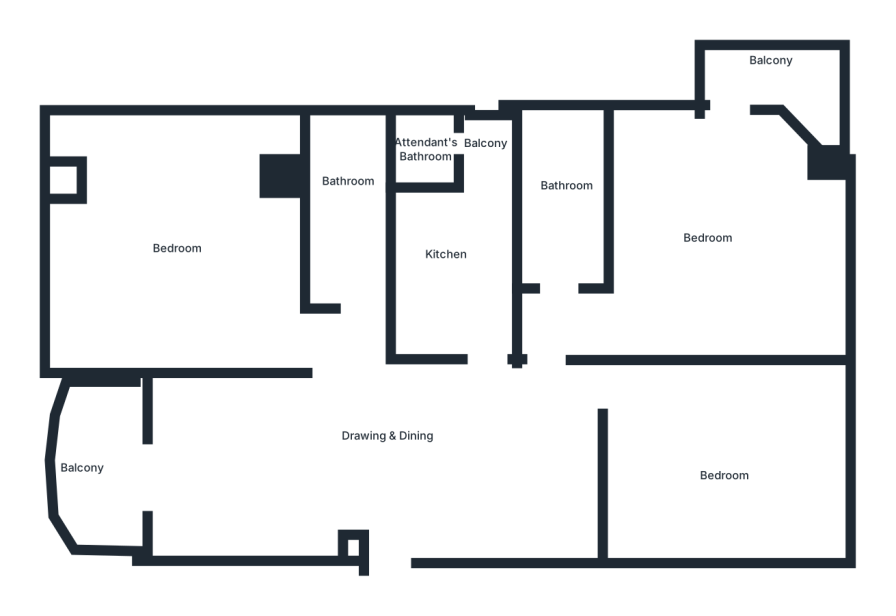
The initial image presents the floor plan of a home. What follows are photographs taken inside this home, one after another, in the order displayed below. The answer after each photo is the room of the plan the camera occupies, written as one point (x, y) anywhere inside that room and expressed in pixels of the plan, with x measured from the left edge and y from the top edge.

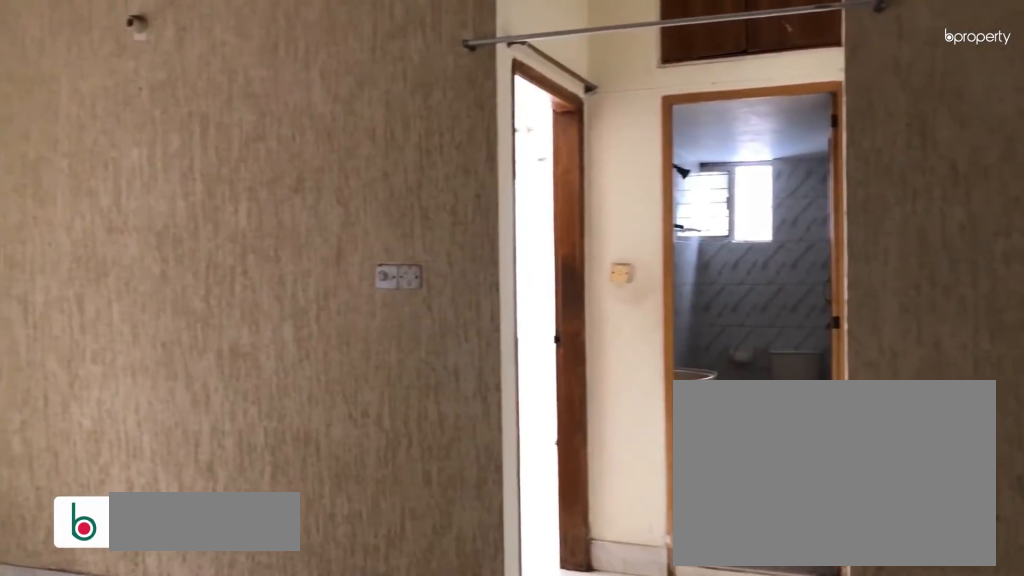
(394, 433)
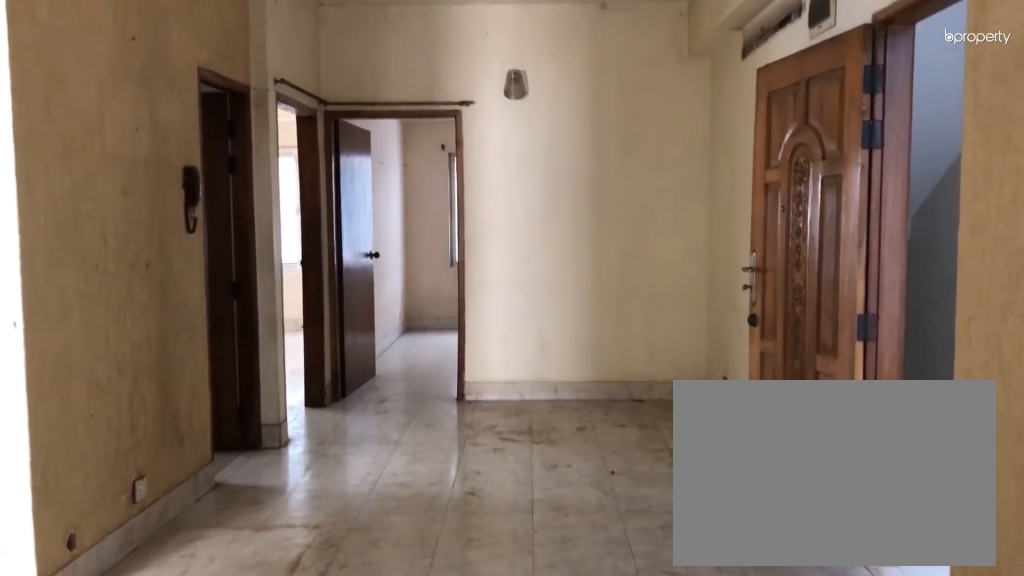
(394, 433)
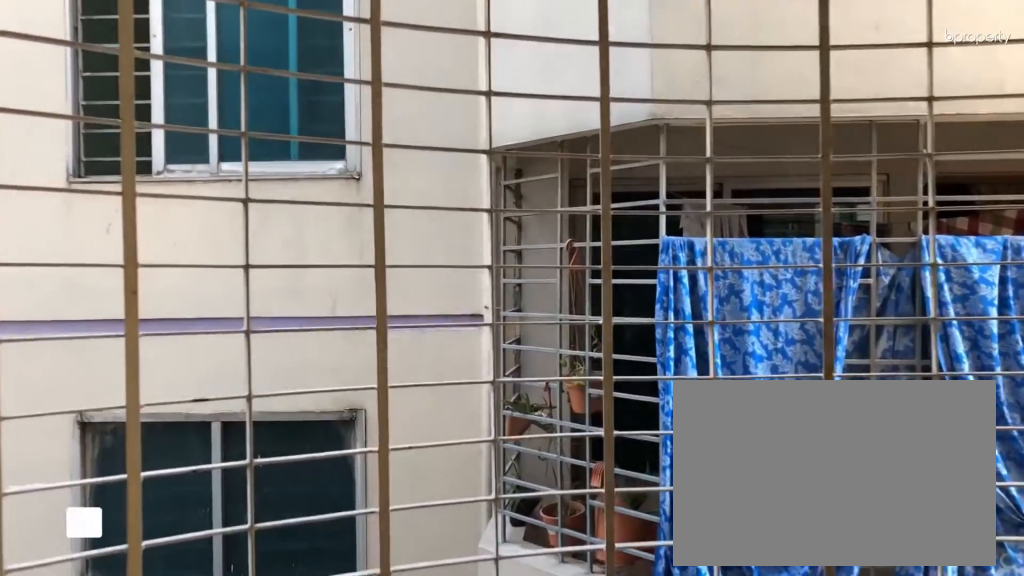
(86, 457)
